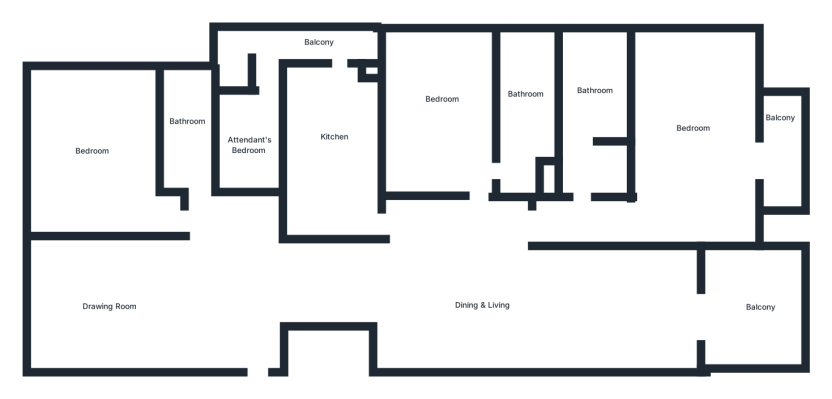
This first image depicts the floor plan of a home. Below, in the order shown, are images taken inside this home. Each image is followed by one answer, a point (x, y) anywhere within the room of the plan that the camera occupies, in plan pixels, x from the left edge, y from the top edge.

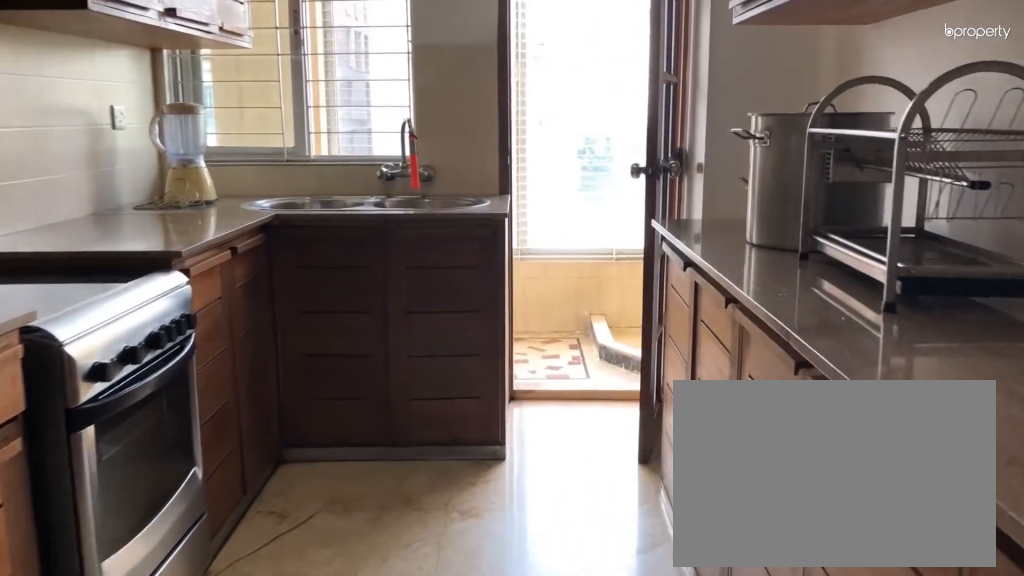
(327, 151)
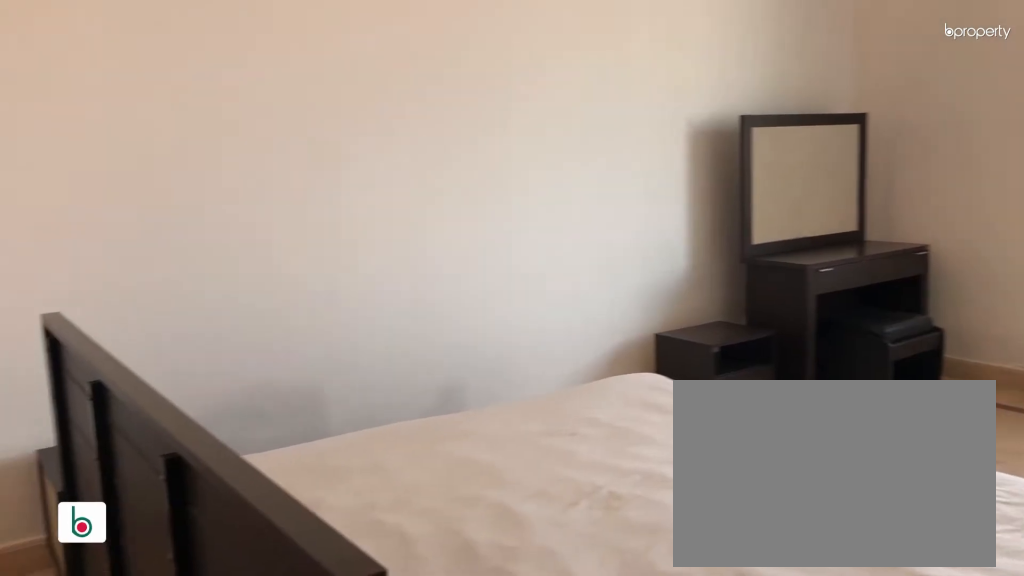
(438, 103)
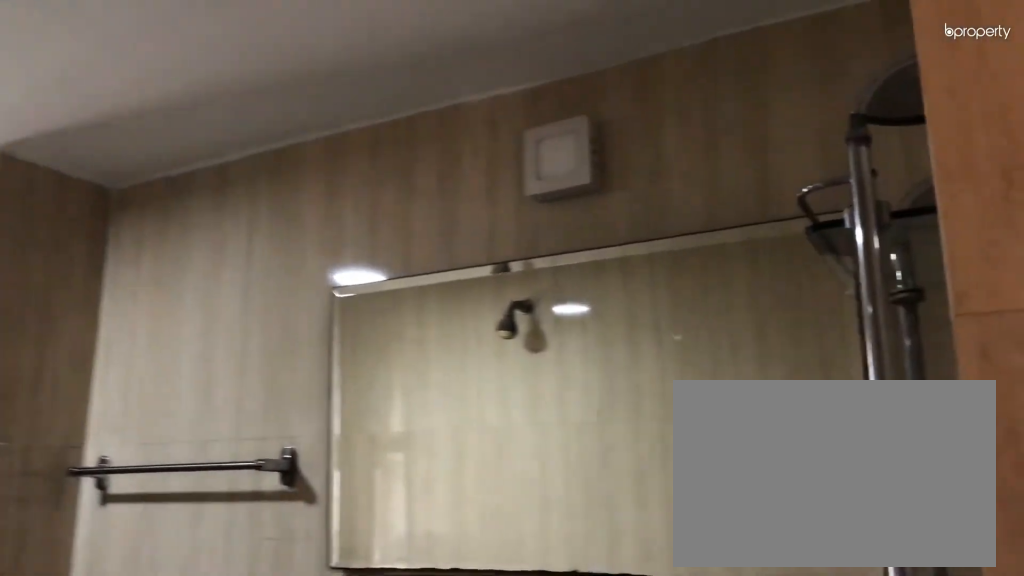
(528, 82)
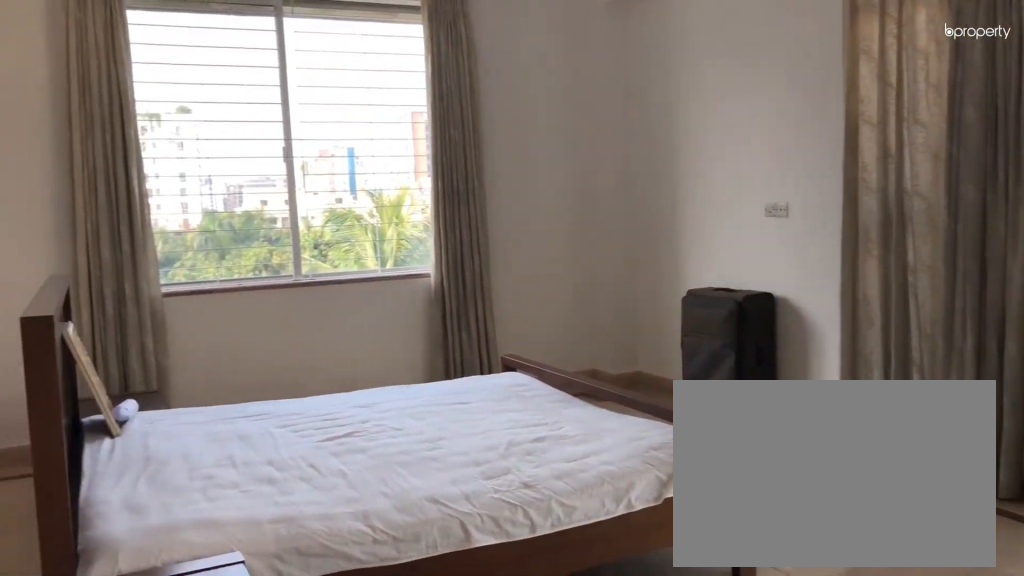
(695, 119)
